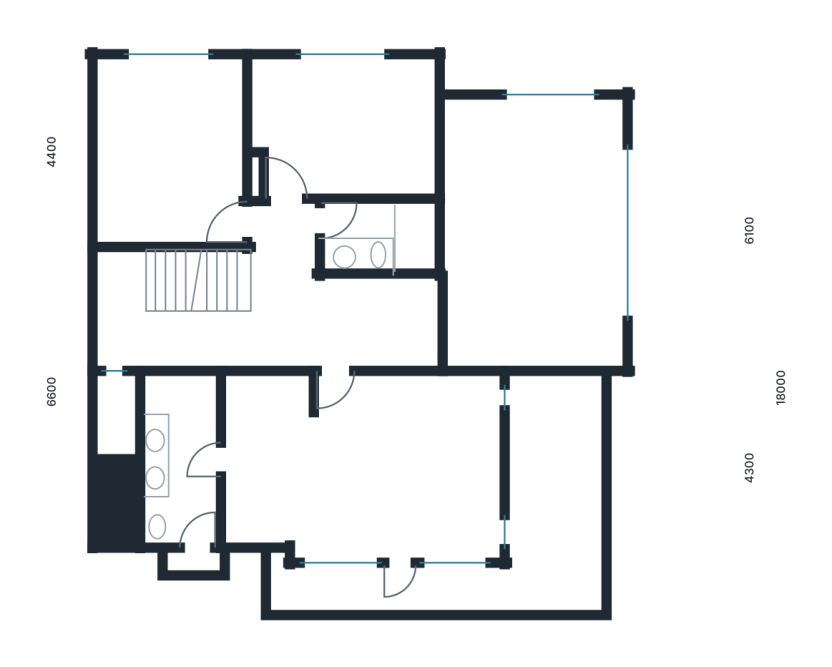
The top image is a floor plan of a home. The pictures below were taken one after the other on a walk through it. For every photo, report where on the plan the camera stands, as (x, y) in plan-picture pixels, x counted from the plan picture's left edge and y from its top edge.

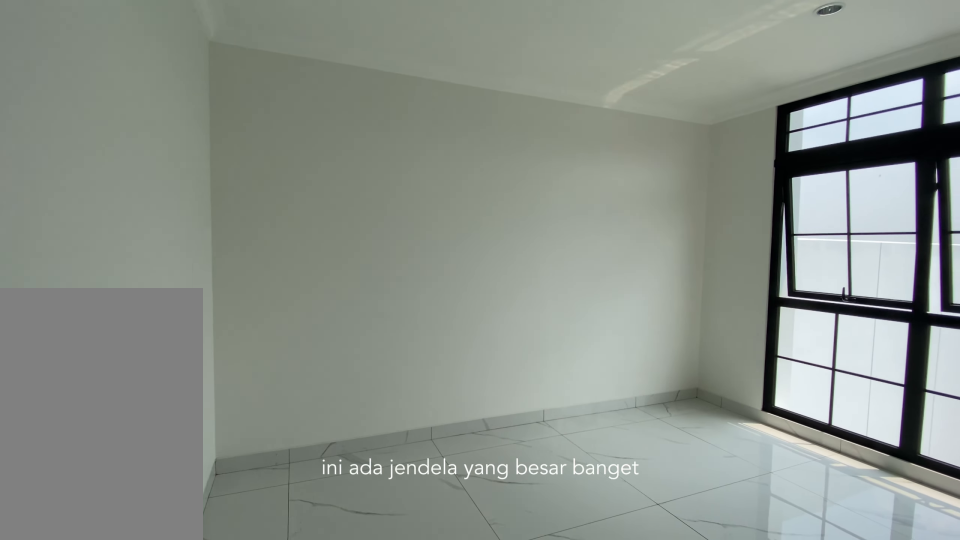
(168, 145)
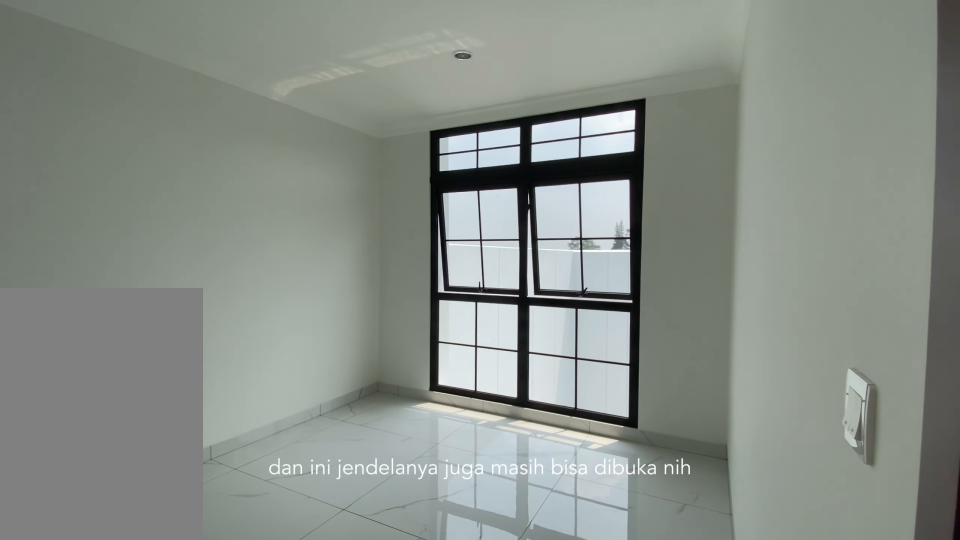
(167, 145)
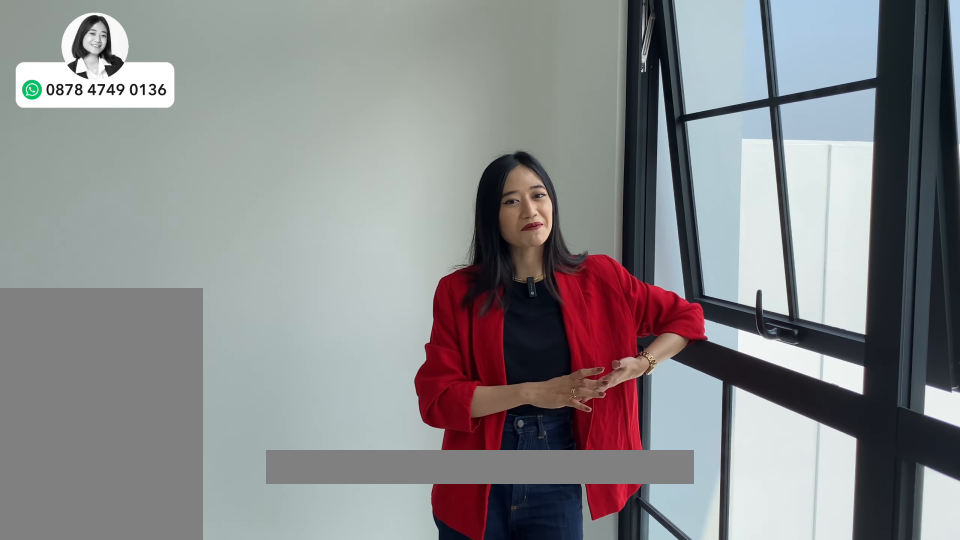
(167, 145)
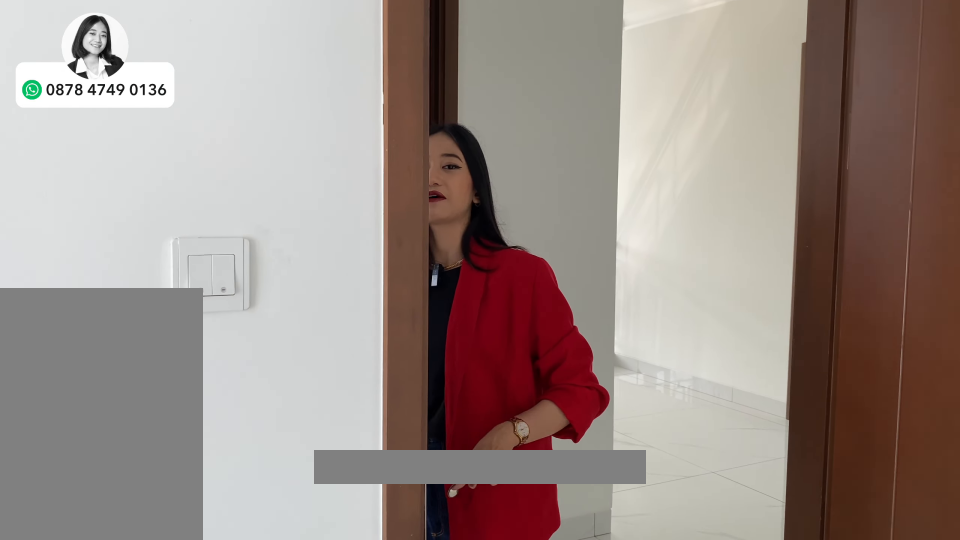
(167, 145)
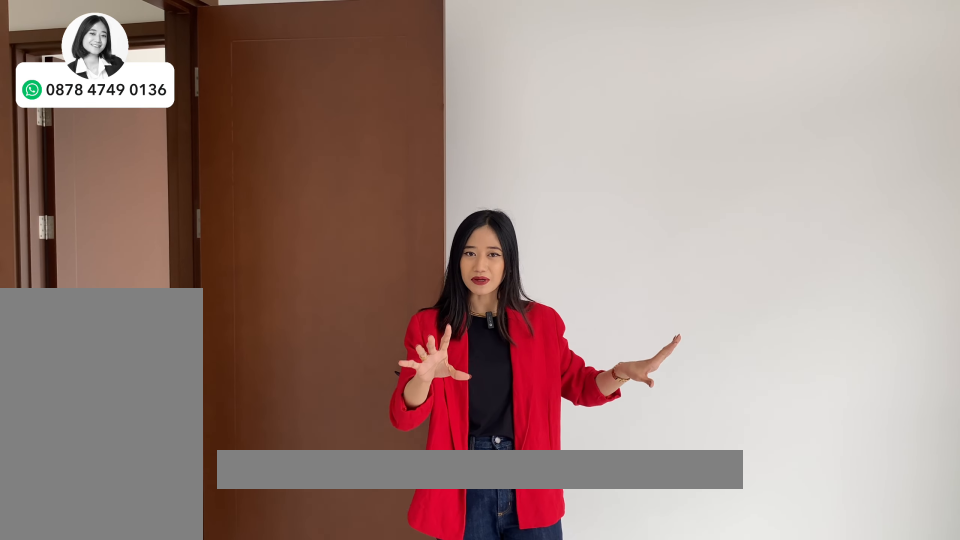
(358, 126)
